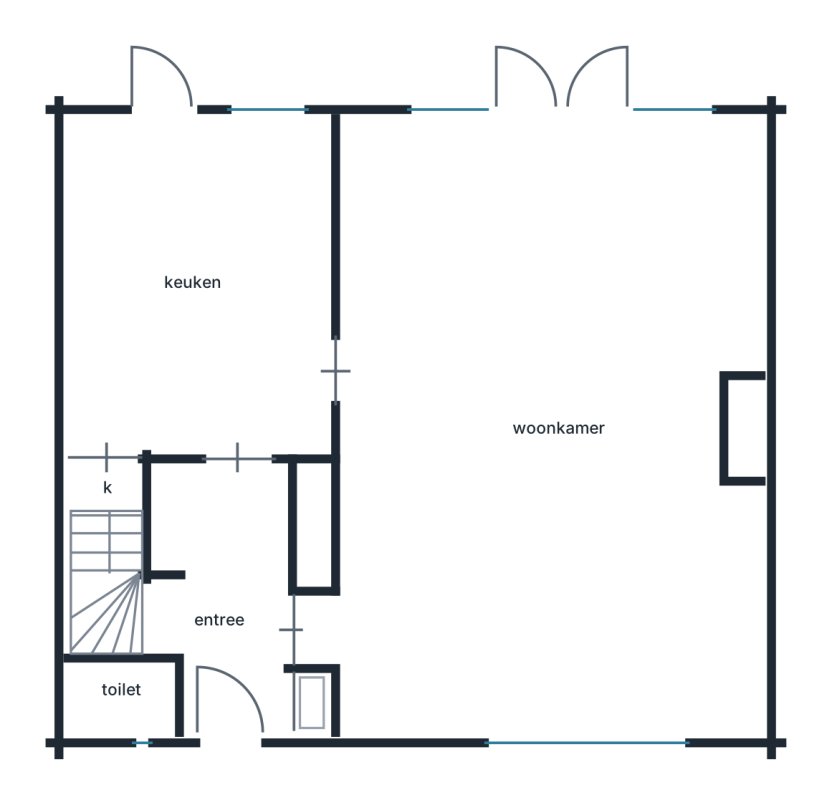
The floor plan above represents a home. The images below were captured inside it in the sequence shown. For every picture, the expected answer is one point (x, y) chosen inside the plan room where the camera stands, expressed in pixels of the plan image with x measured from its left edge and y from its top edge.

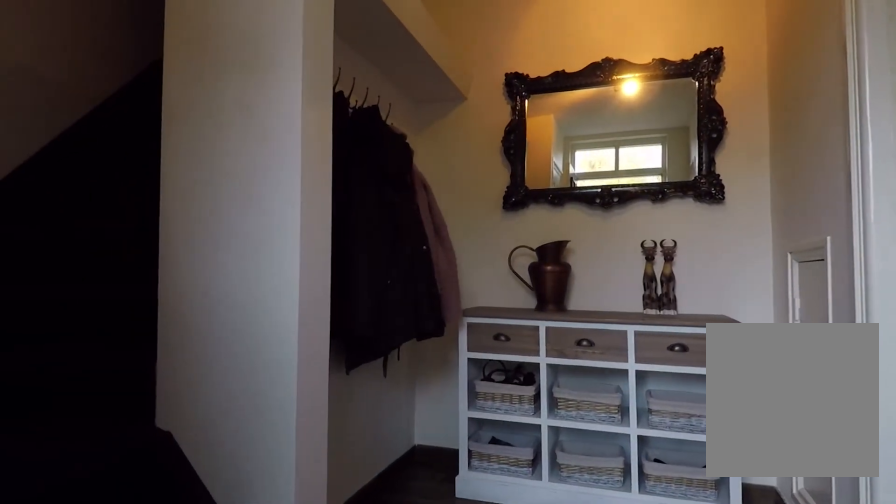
(224, 596)
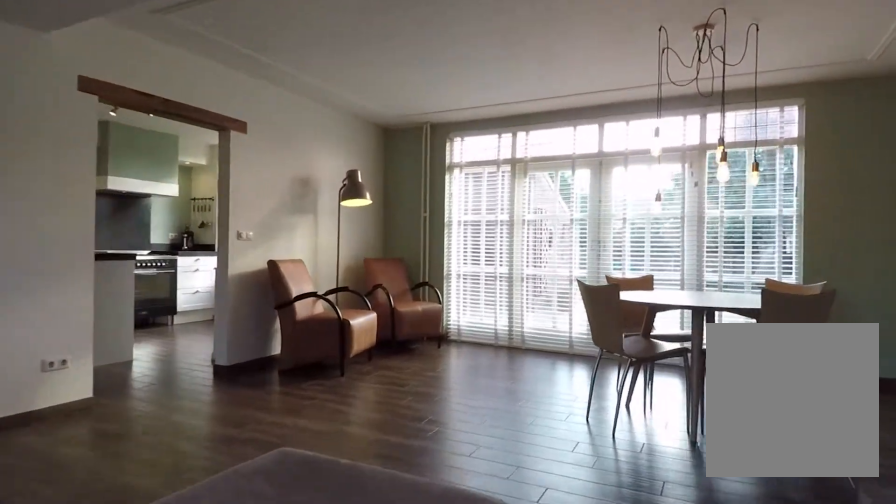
(553, 195)
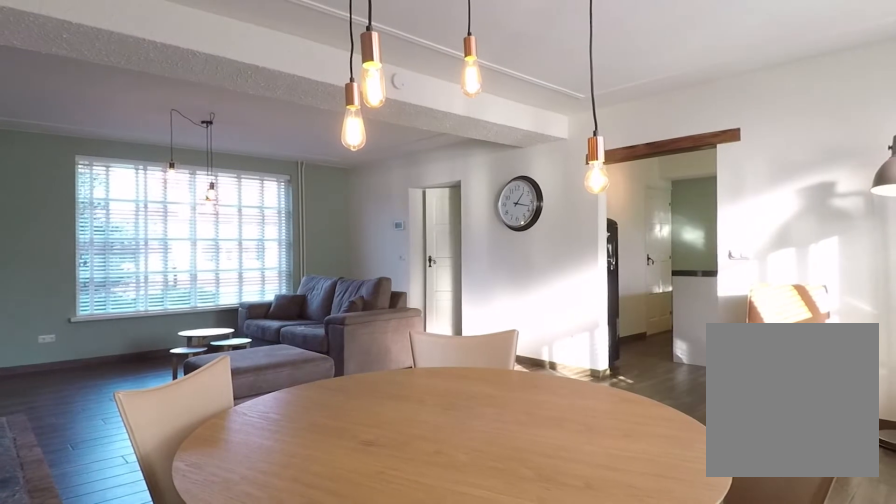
(553, 195)
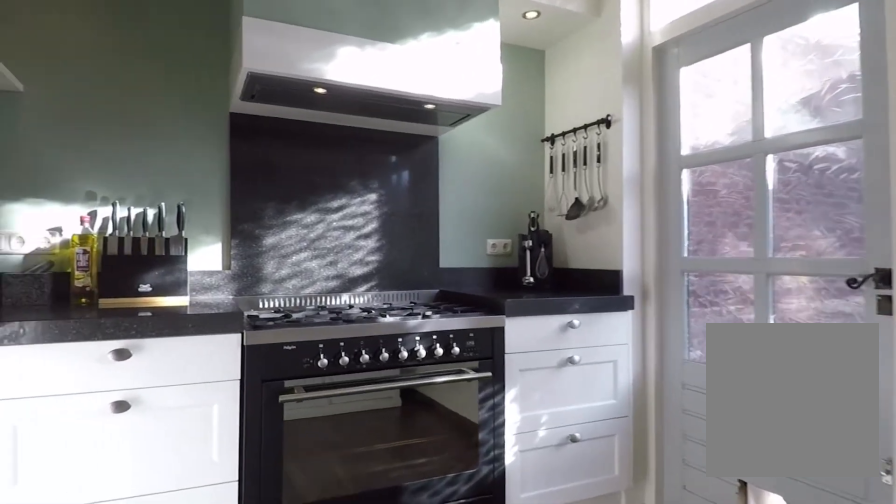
(201, 246)
